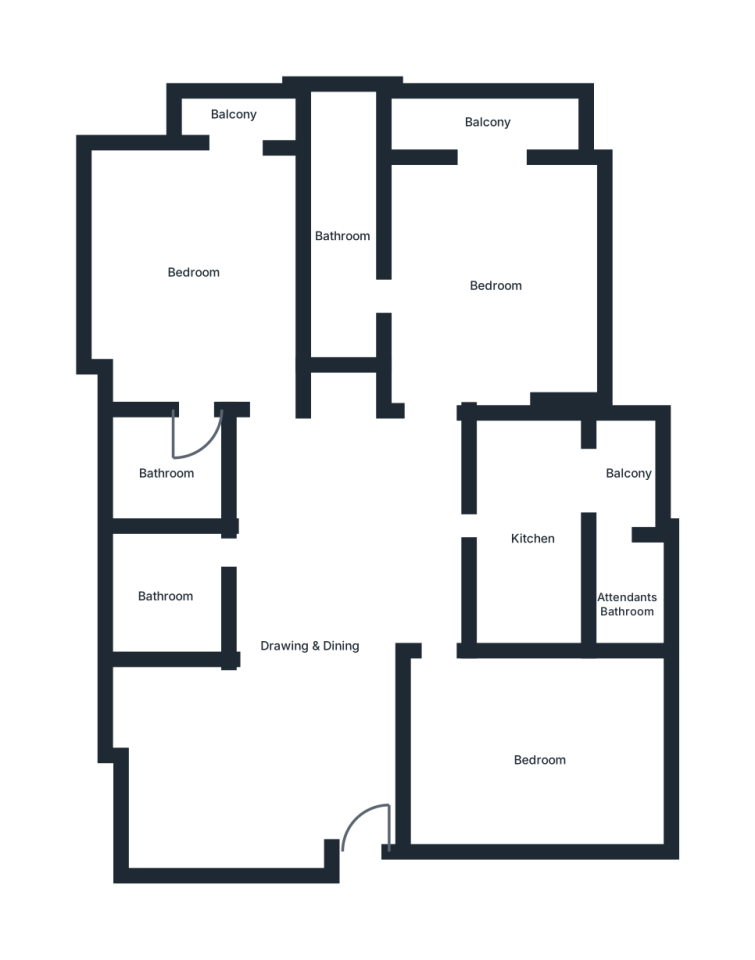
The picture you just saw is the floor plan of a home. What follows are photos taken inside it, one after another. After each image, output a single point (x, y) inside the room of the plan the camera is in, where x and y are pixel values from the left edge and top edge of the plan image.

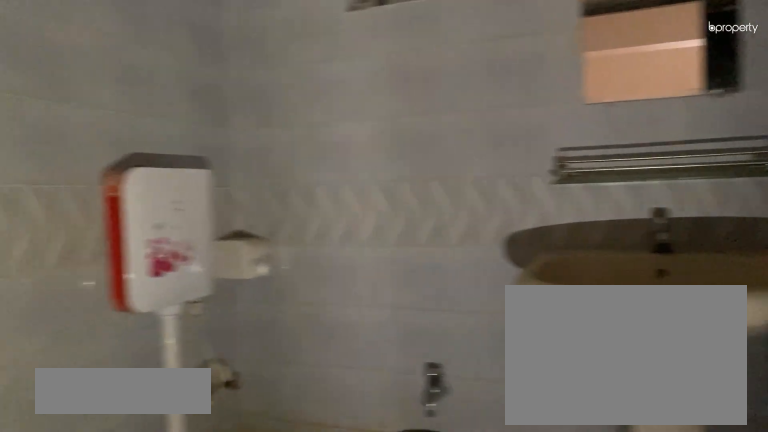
(164, 598)
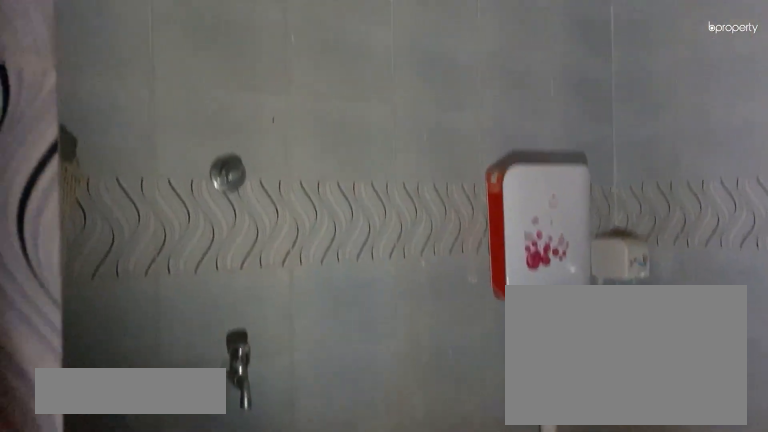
(164, 598)
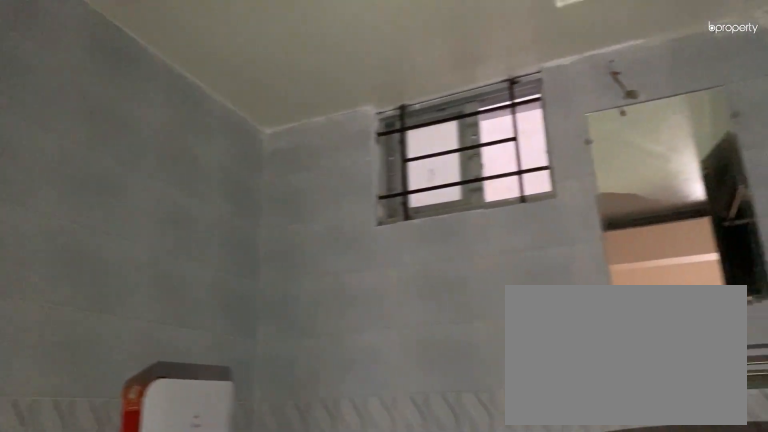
(164, 598)
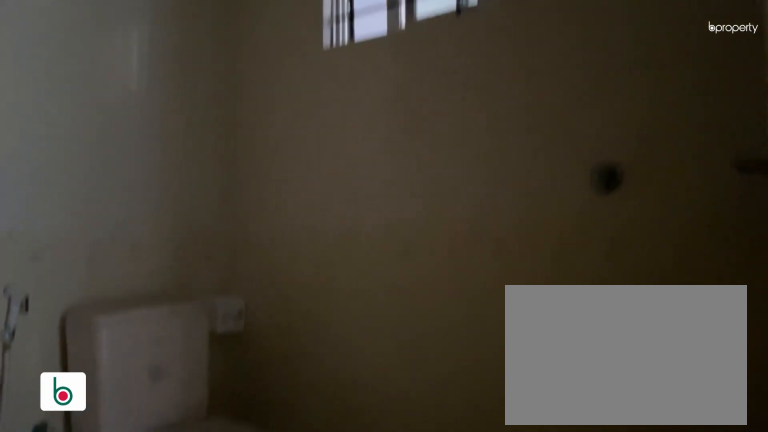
(165, 476)
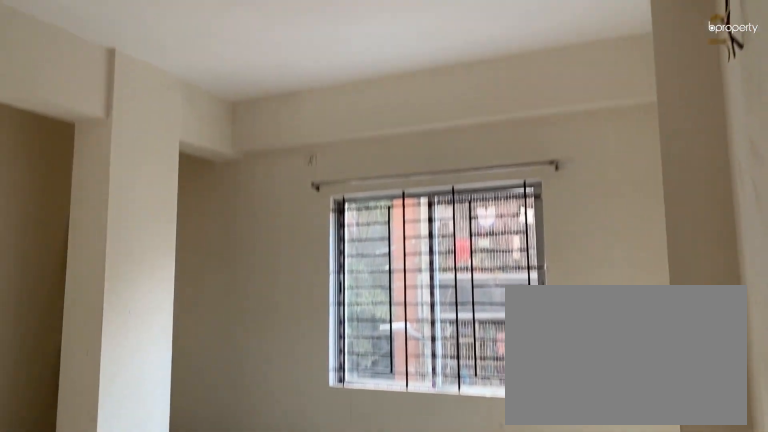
(493, 287)
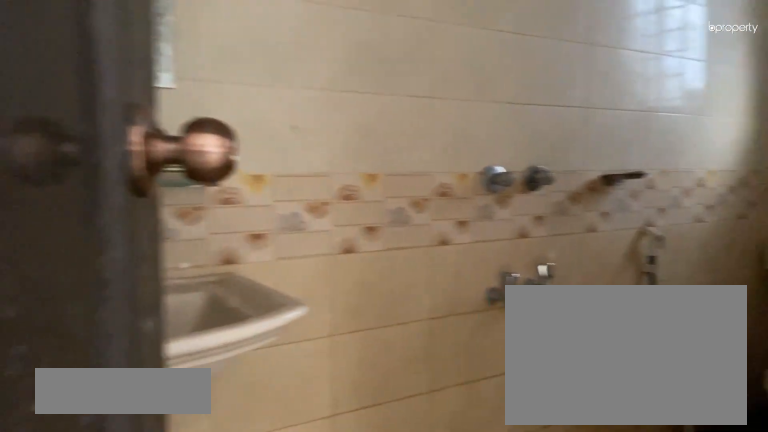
(339, 236)
